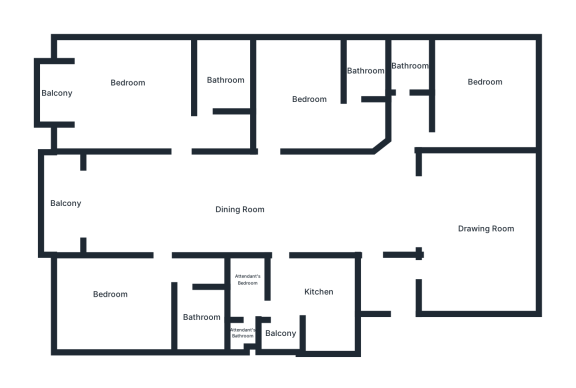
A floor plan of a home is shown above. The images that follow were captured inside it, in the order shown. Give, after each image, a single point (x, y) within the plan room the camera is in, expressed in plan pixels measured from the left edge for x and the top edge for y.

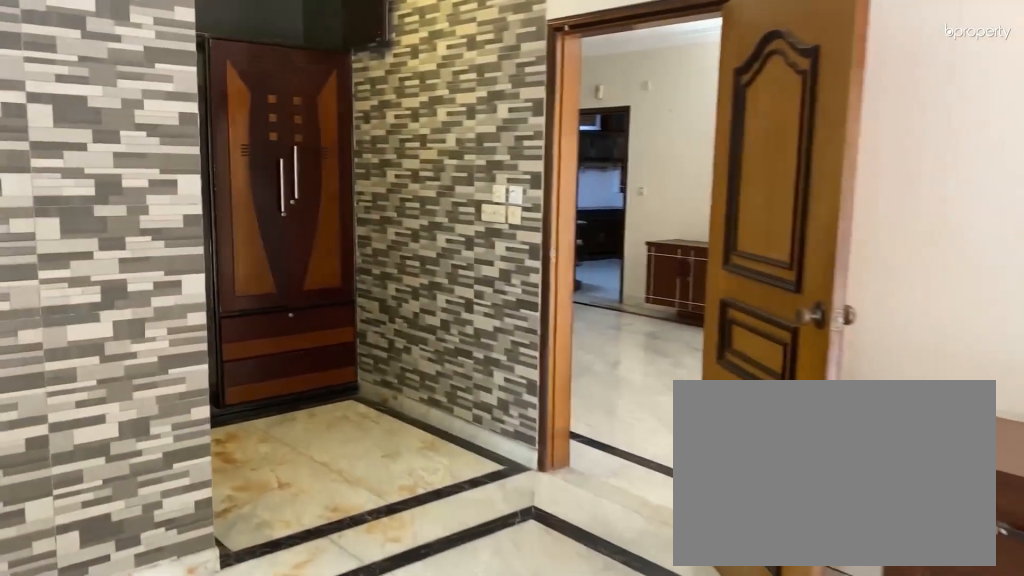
(132, 91)
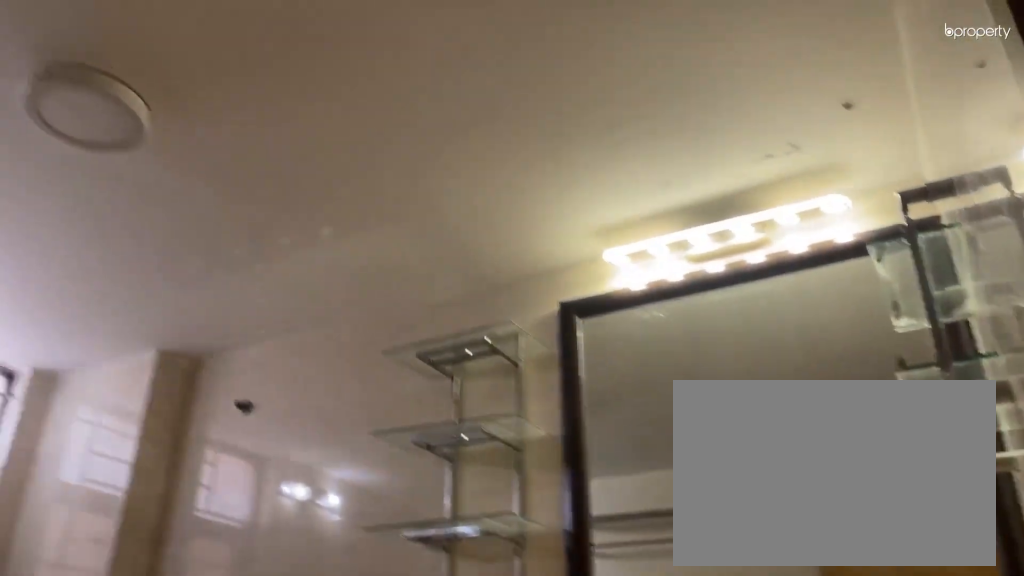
(219, 80)
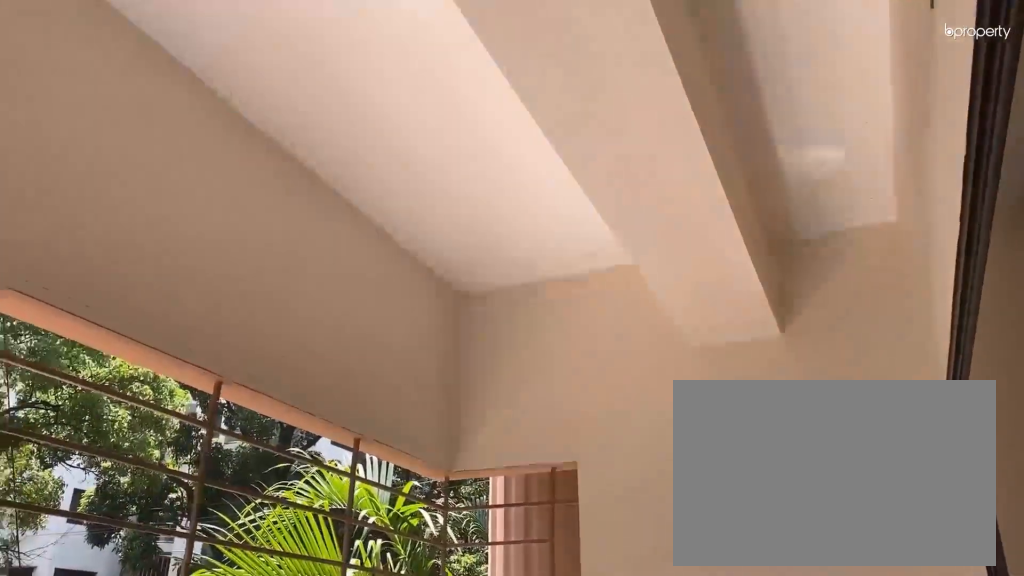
(52, 201)
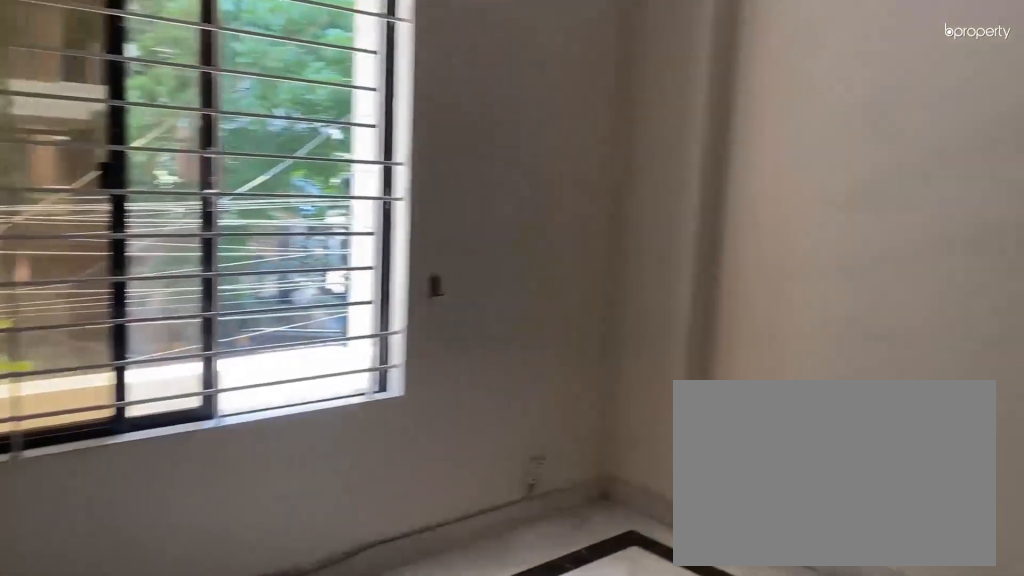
(113, 302)
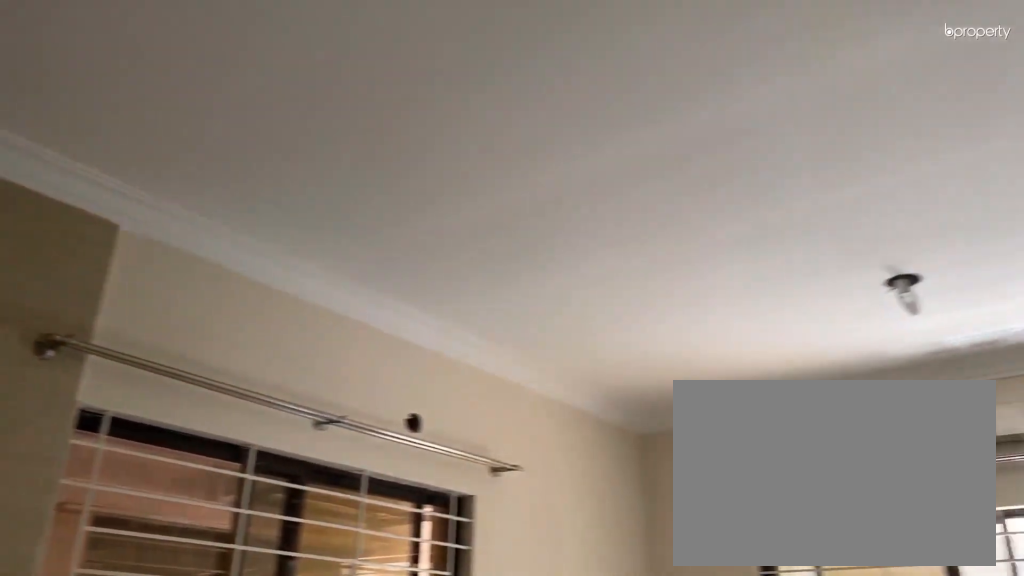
(120, 297)
